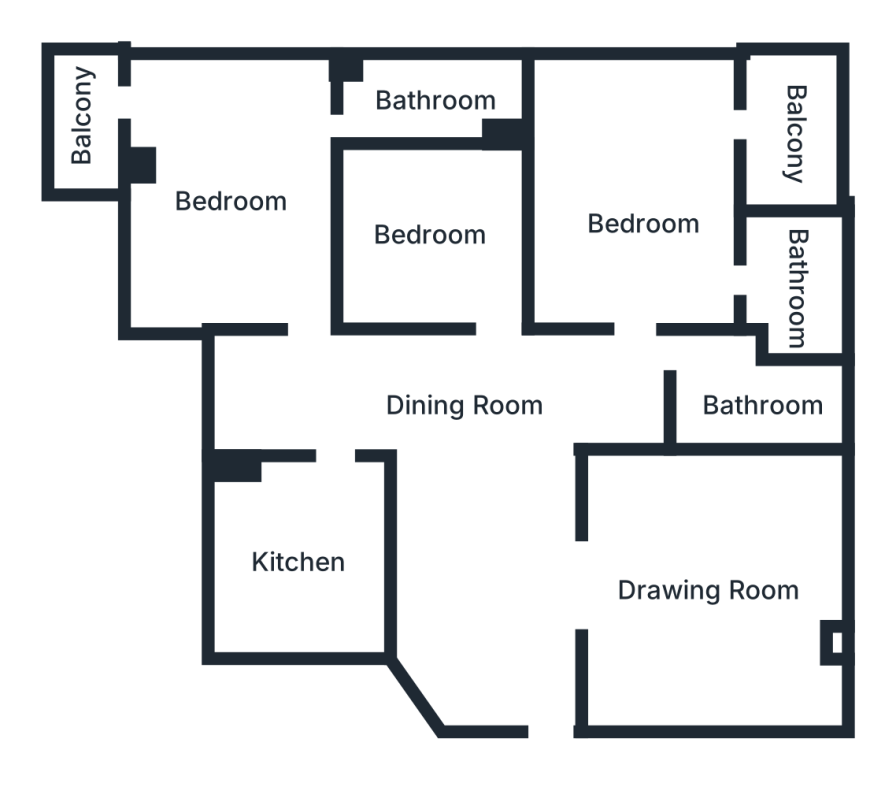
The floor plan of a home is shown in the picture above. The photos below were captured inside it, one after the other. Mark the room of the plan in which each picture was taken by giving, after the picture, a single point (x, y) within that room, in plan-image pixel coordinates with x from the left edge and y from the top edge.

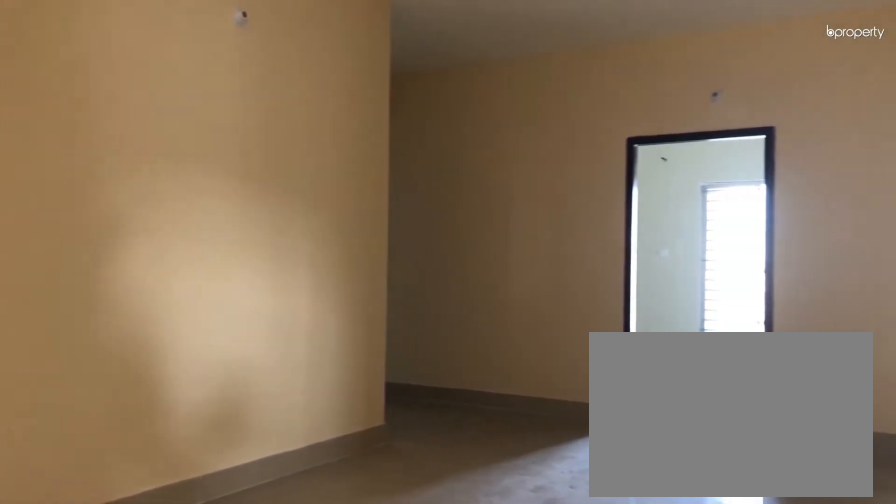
(471, 407)
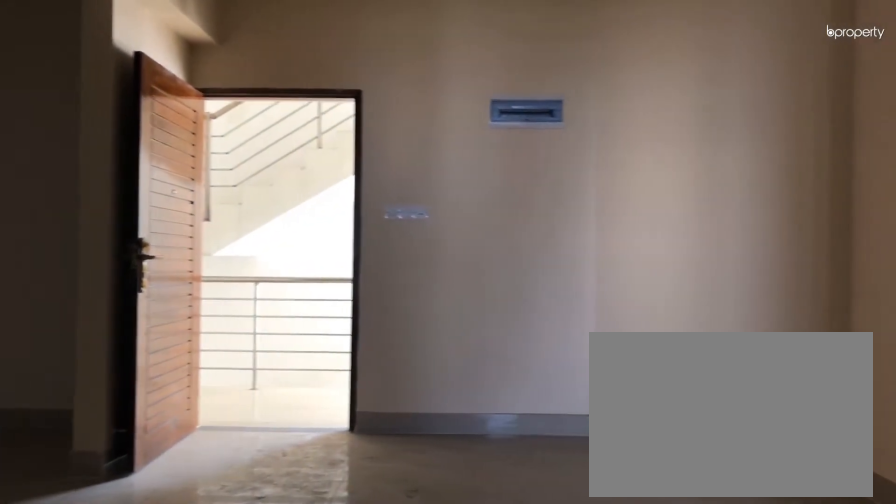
(470, 407)
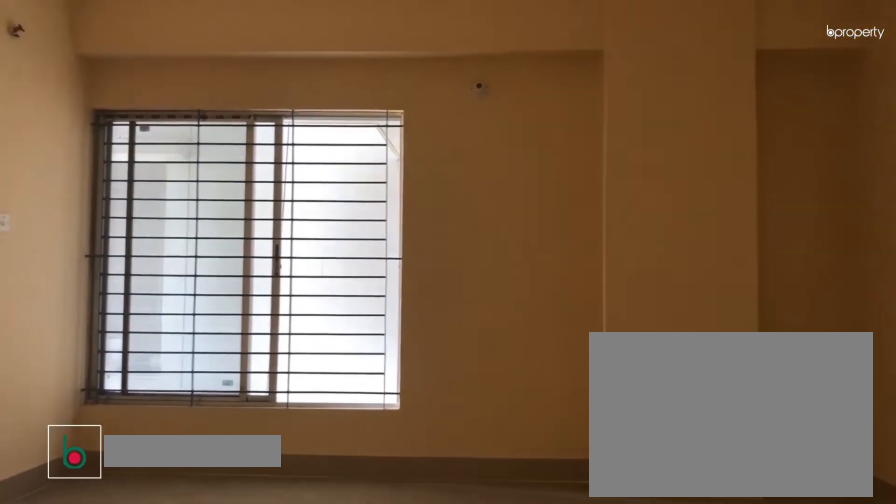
(714, 590)
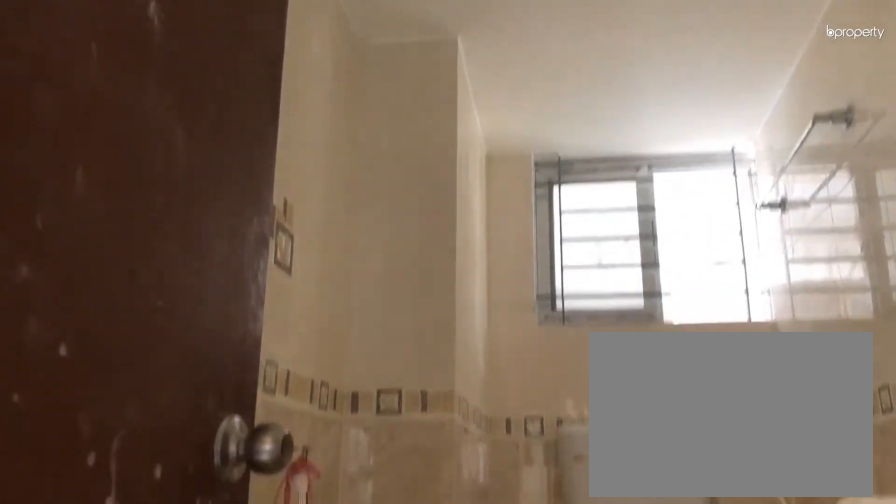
(757, 403)
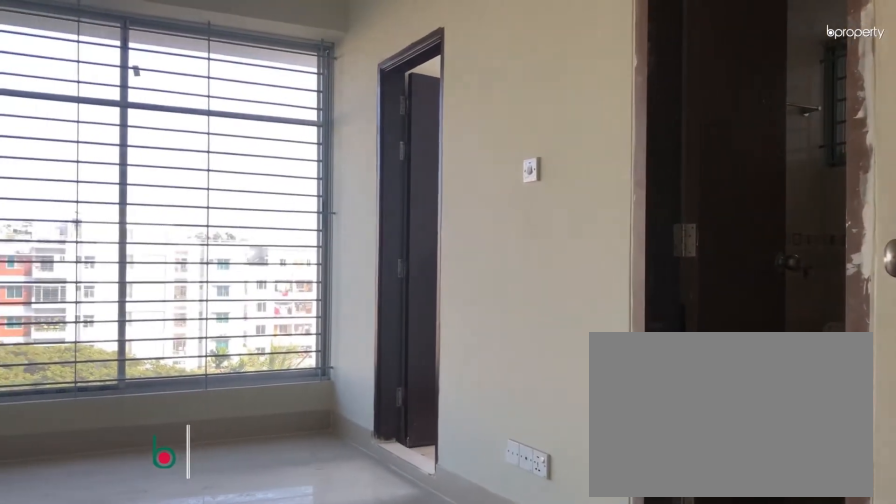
(645, 224)
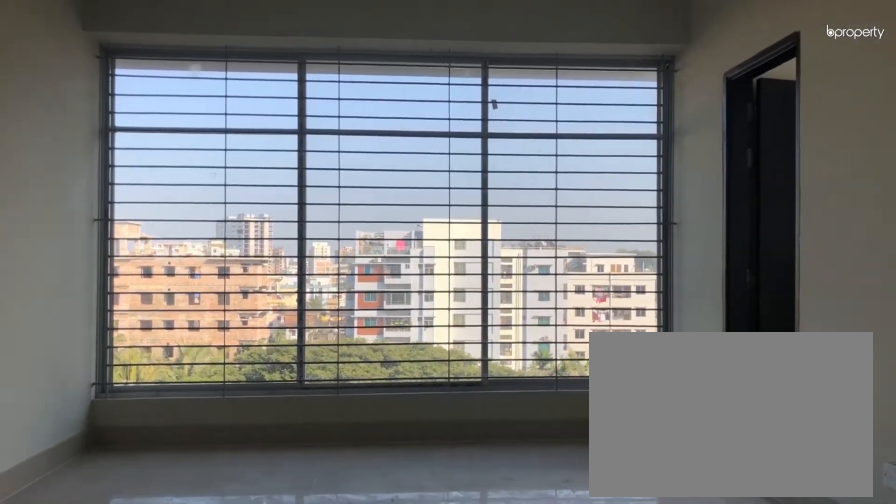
(646, 224)
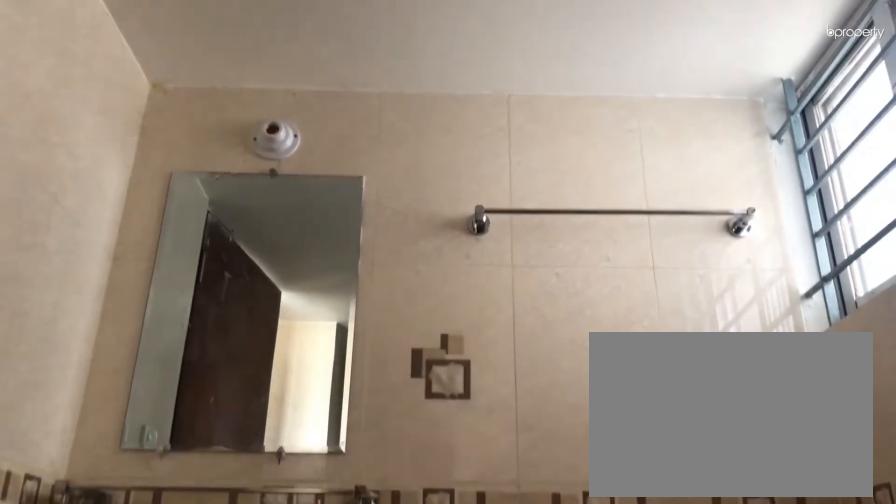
(800, 283)
